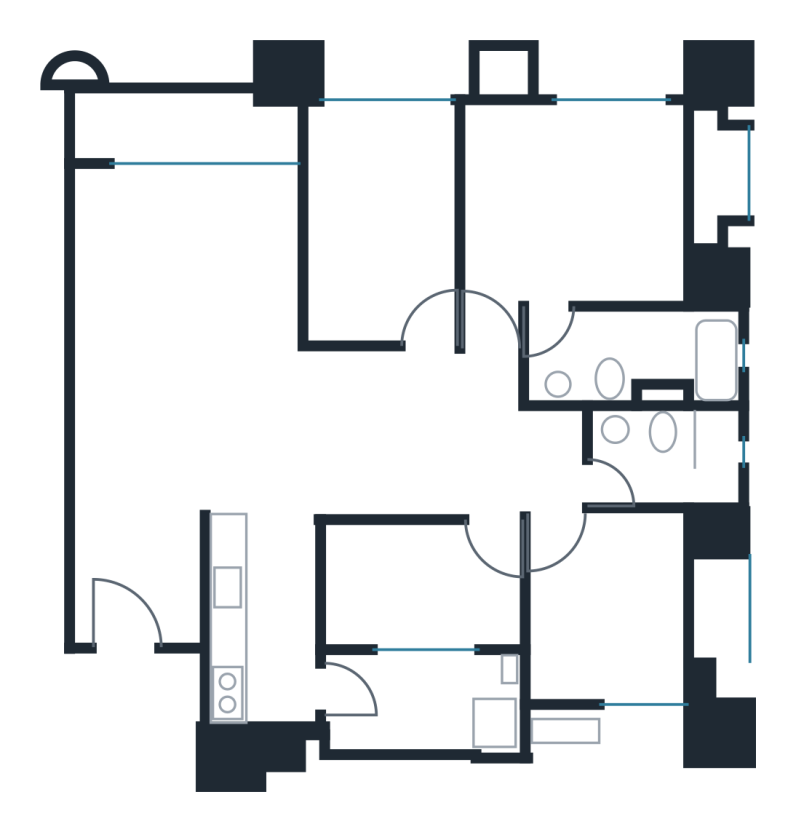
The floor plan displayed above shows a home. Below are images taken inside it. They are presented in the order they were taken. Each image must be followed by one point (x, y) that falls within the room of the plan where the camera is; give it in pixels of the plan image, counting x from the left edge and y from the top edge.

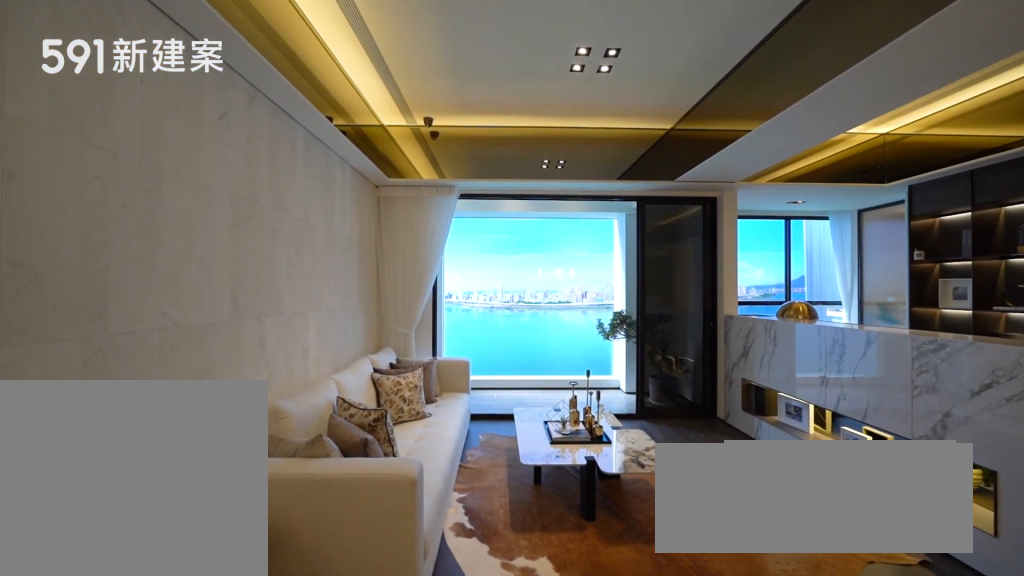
(185, 307)
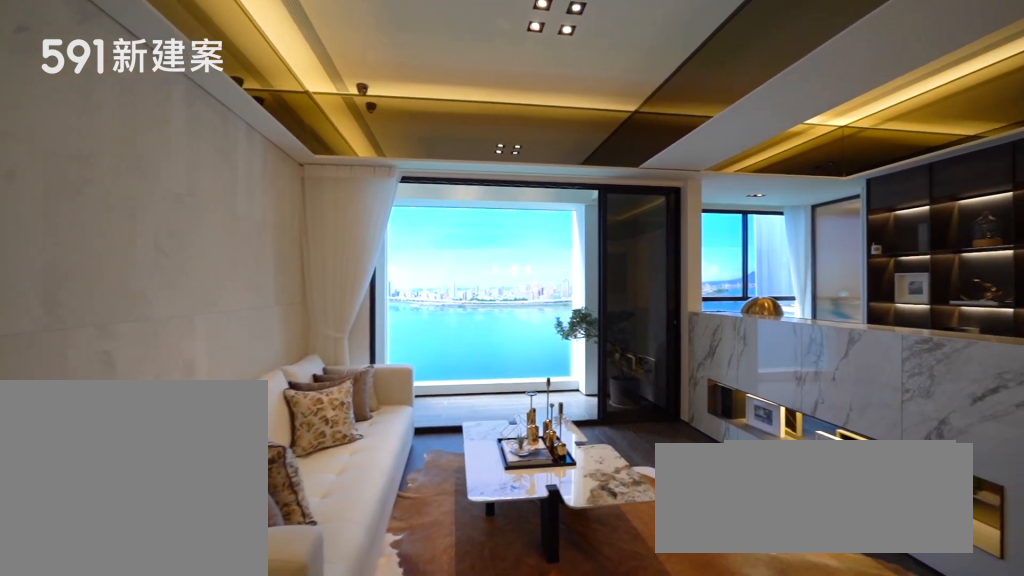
(185, 307)
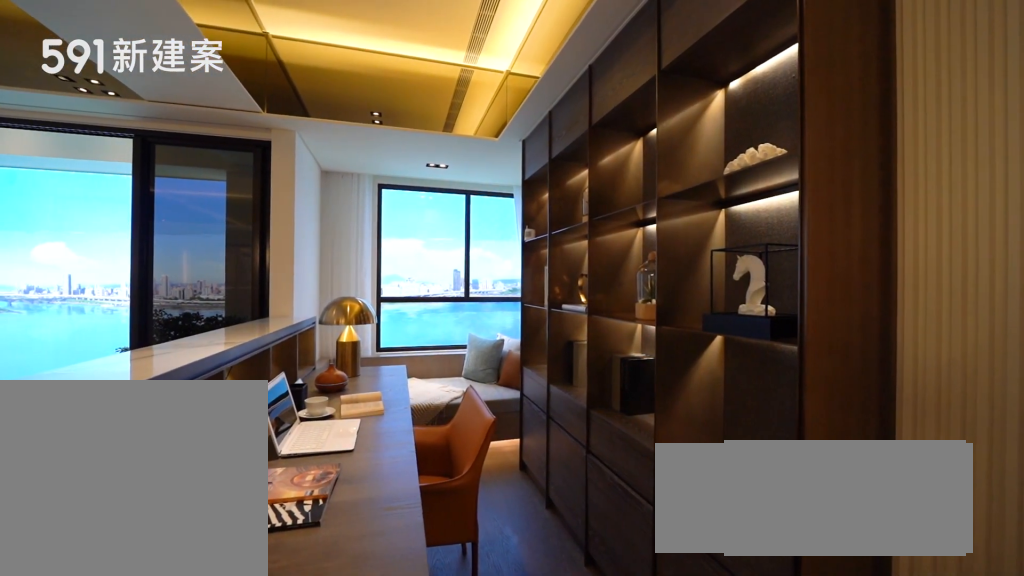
(381, 215)
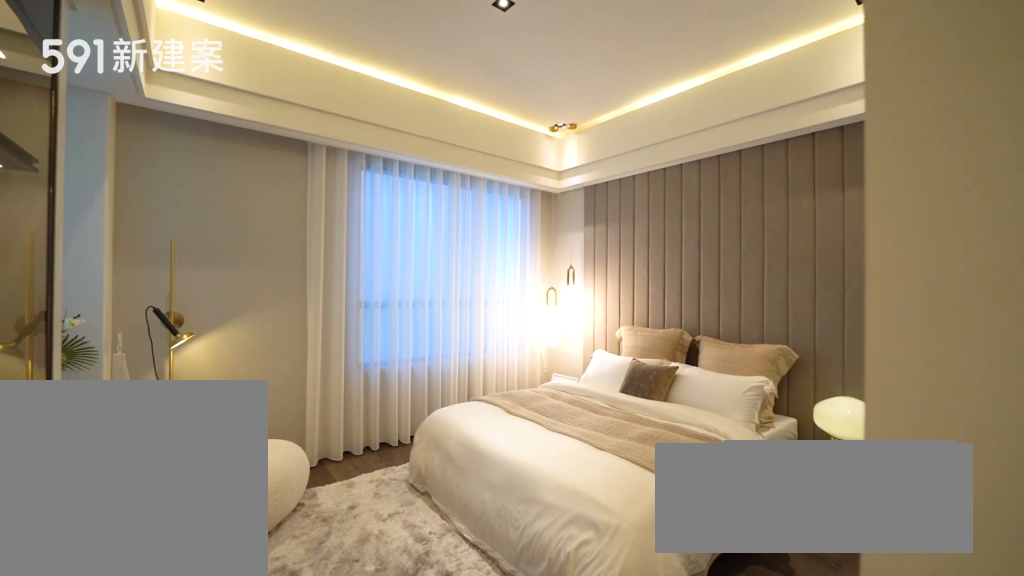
(579, 206)
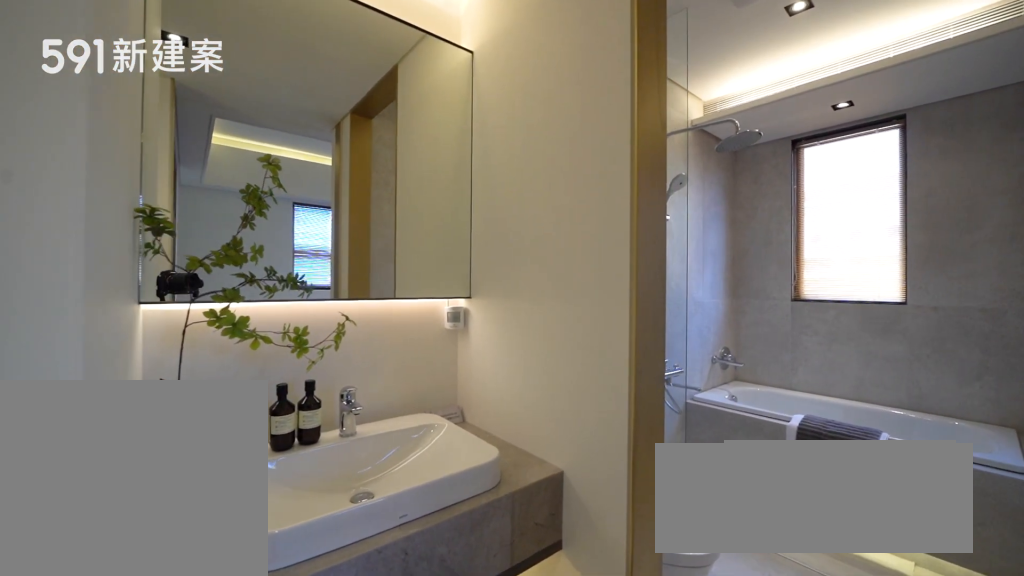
(674, 455)
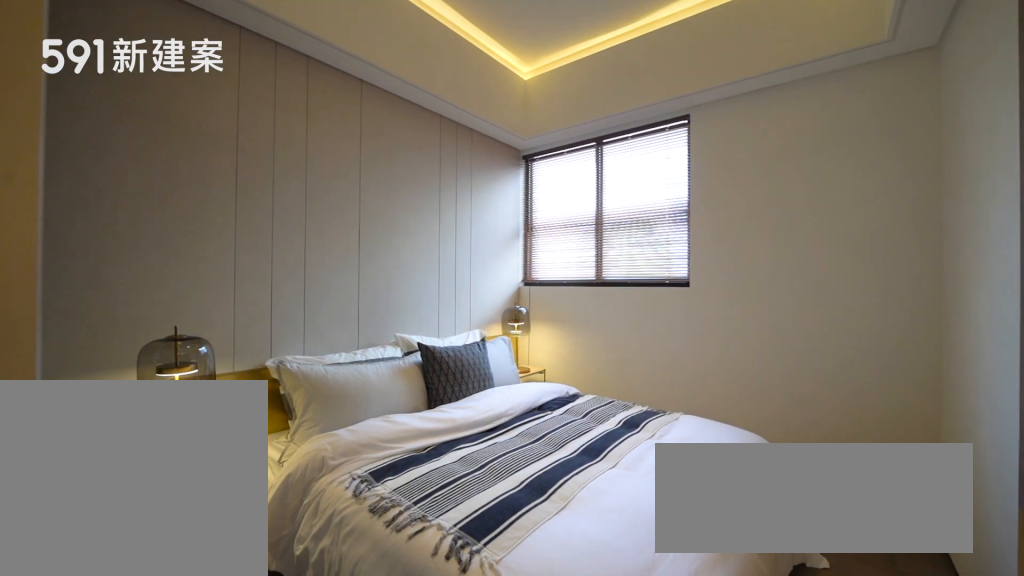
(609, 616)
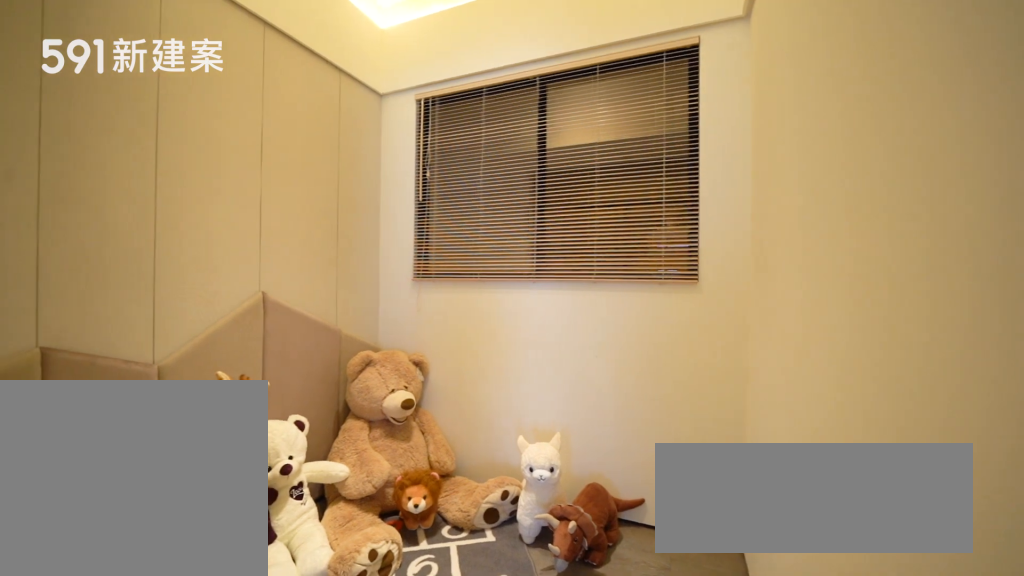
(417, 587)
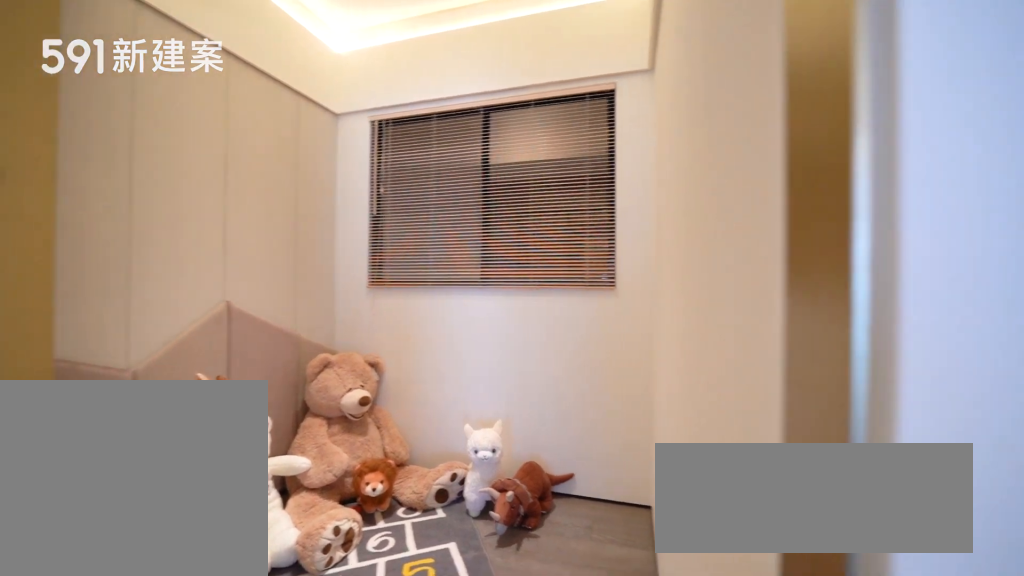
(417, 587)
